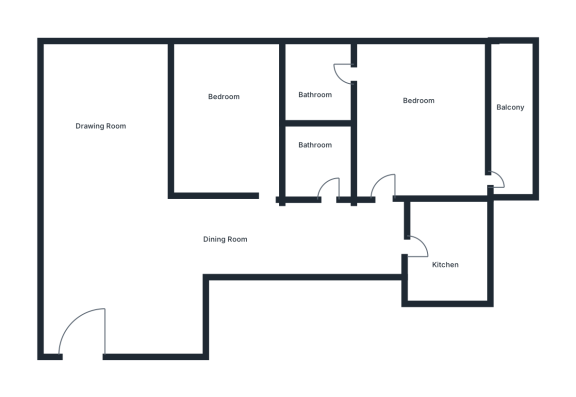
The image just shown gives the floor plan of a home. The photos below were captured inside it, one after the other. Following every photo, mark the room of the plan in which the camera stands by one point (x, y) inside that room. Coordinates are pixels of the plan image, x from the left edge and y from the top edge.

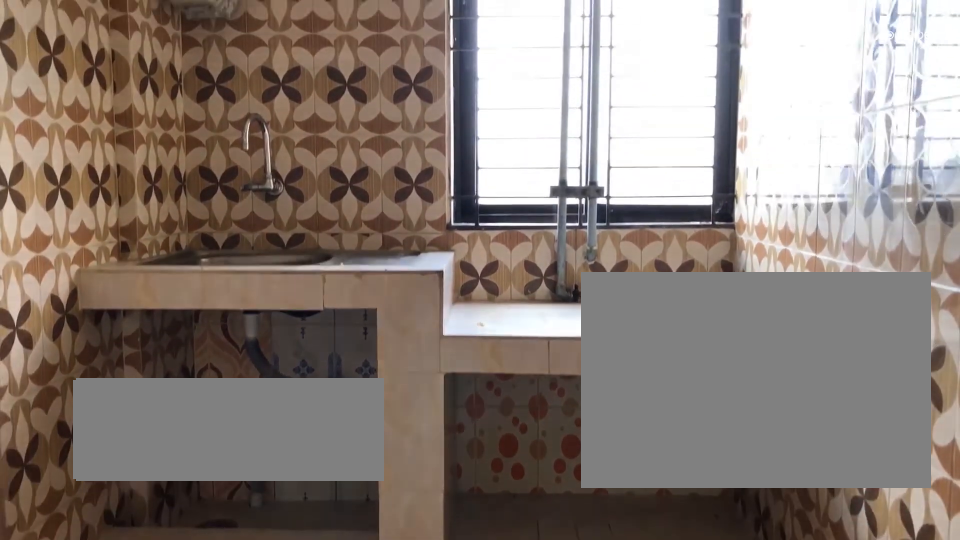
(442, 246)
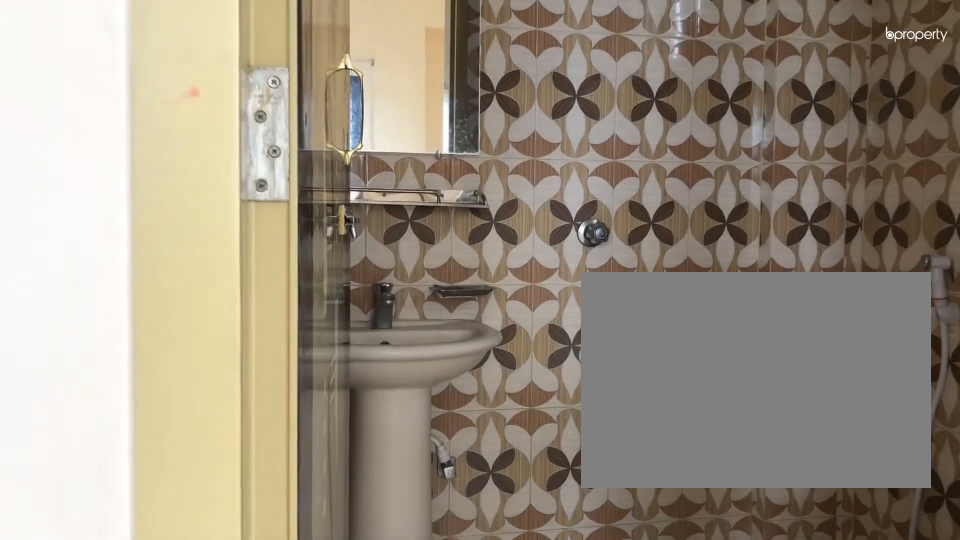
(319, 89)
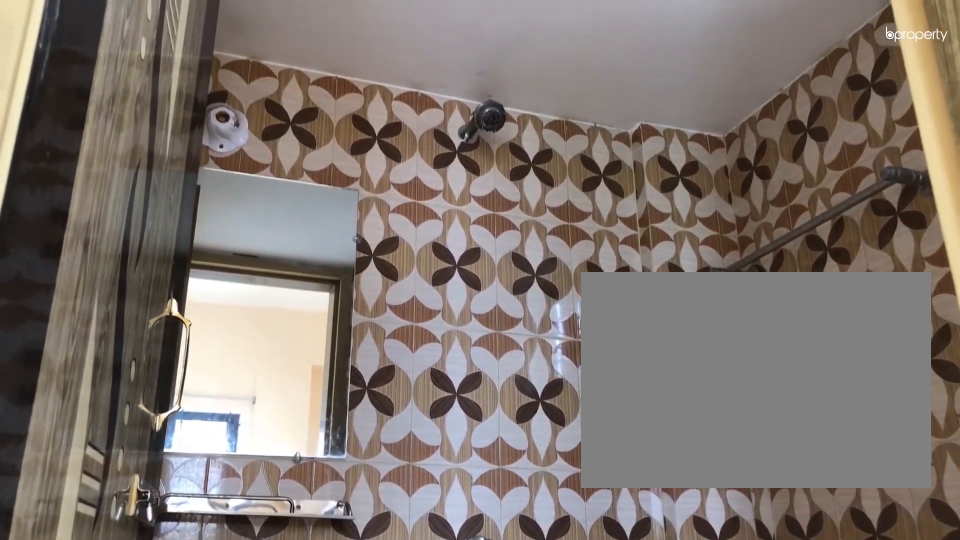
(319, 89)
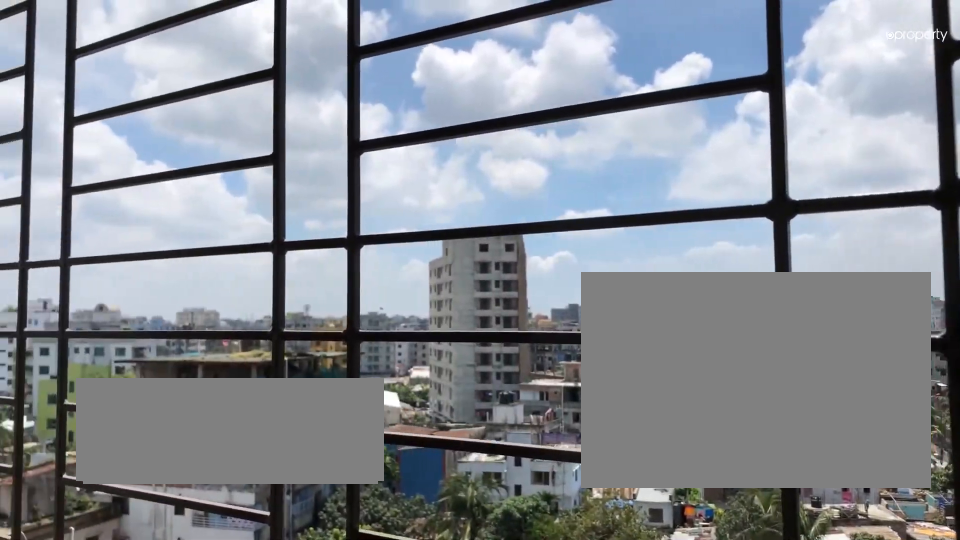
(511, 137)
